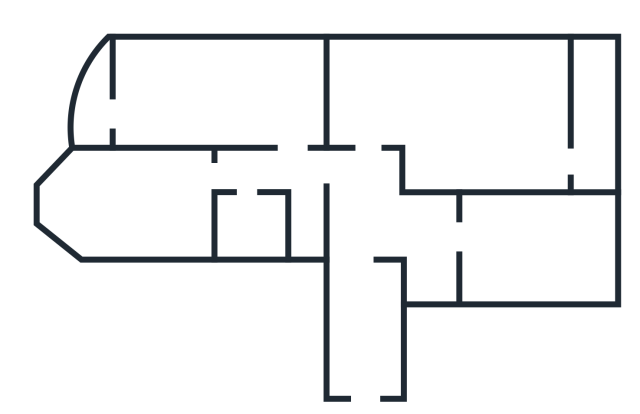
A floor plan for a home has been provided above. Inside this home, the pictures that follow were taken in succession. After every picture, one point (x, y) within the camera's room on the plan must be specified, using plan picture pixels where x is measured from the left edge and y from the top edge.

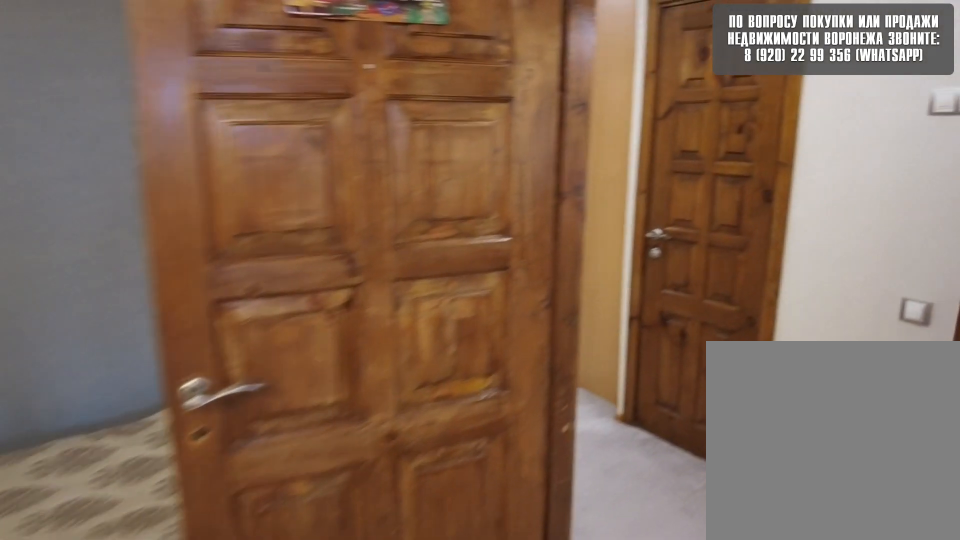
(243, 124)
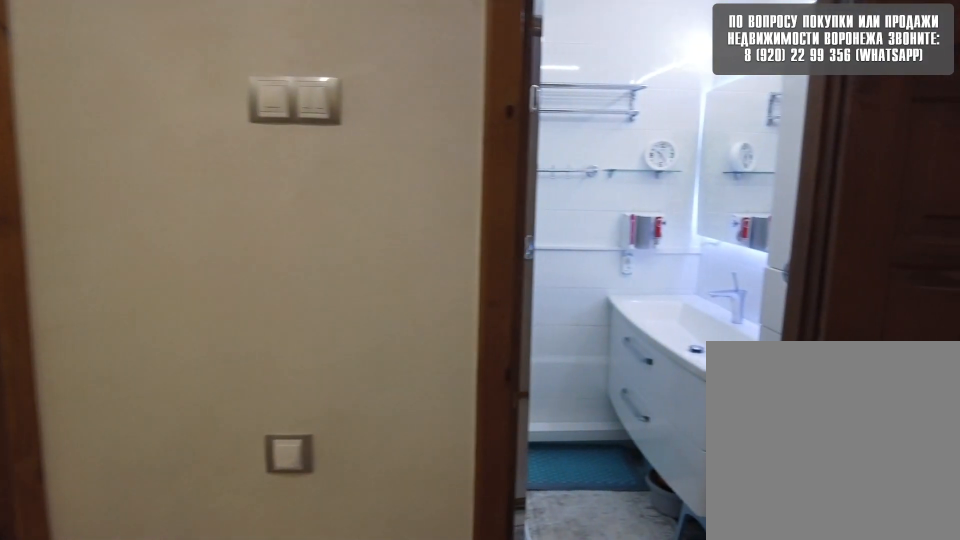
(305, 159)
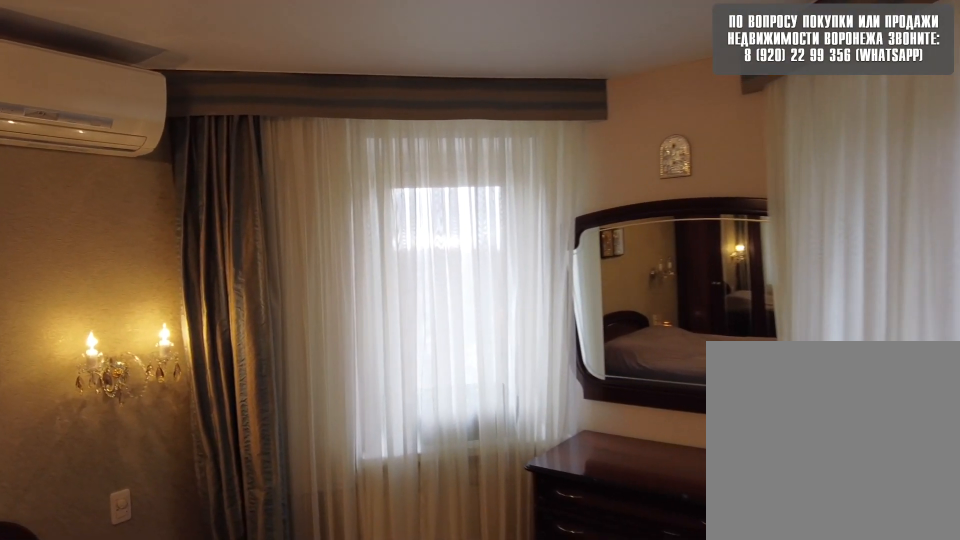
(148, 198)
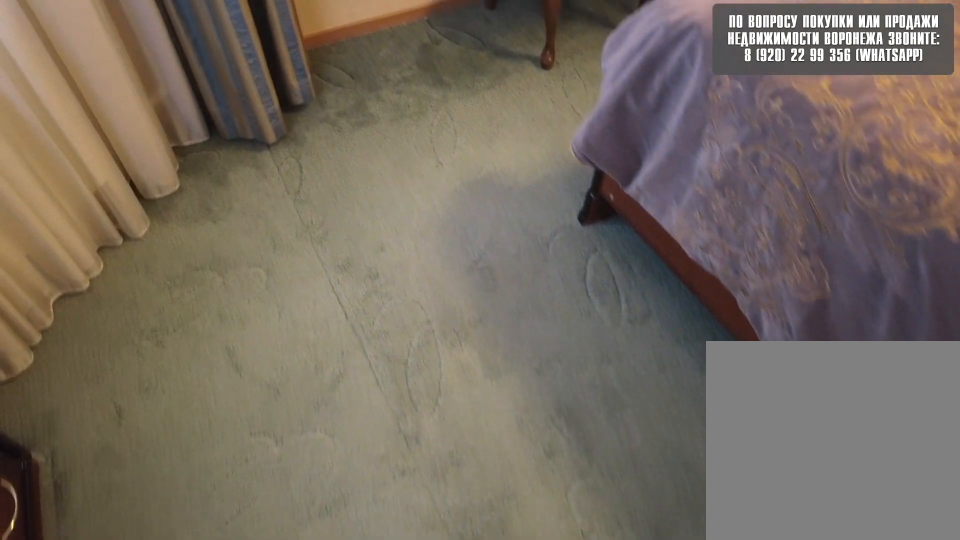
(148, 198)
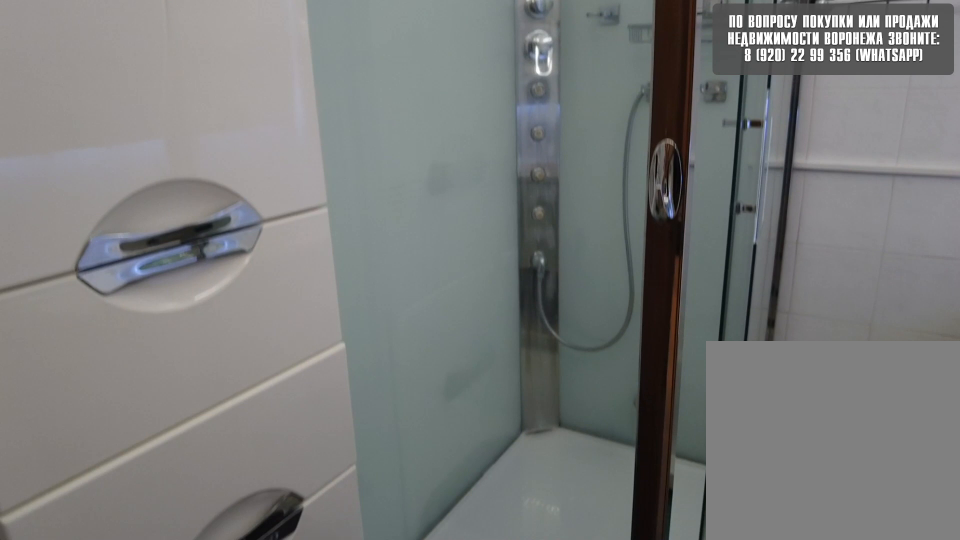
(246, 187)
